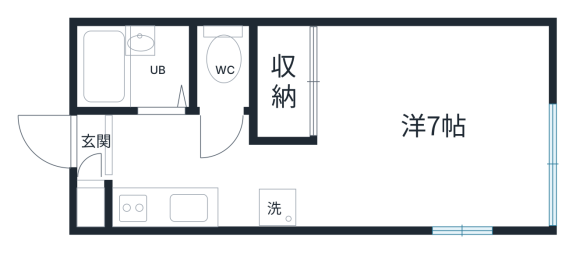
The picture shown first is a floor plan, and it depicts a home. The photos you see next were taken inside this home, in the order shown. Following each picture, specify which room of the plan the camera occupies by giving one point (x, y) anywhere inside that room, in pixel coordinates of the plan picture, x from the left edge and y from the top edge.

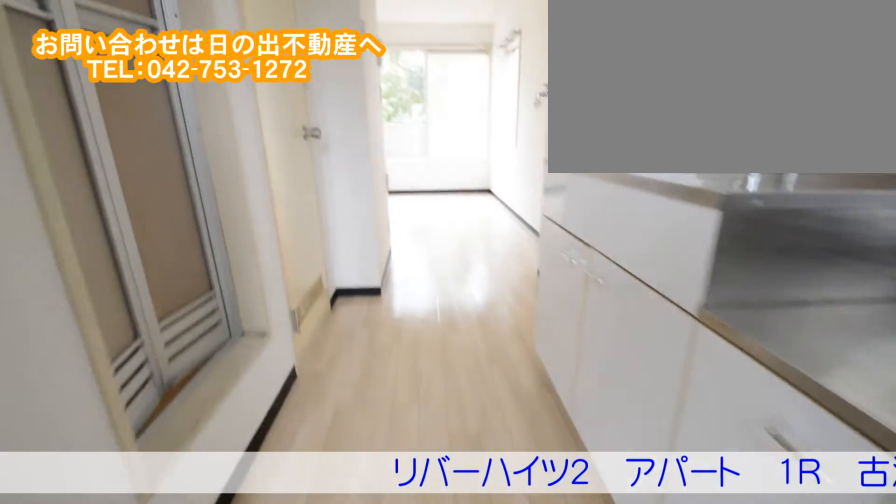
(147, 145)
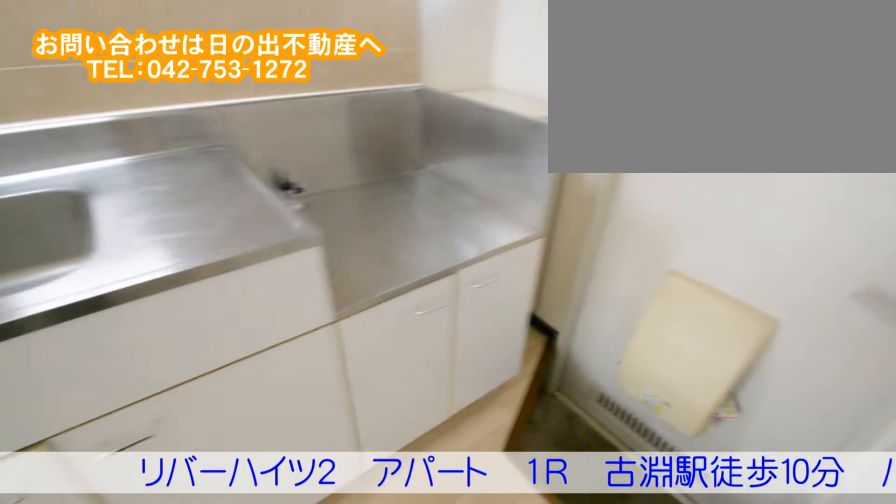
(187, 148)
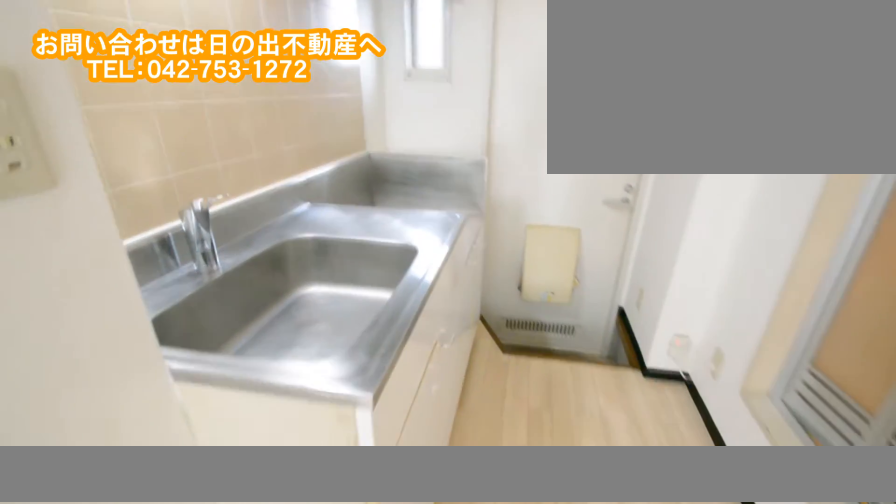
(187, 148)
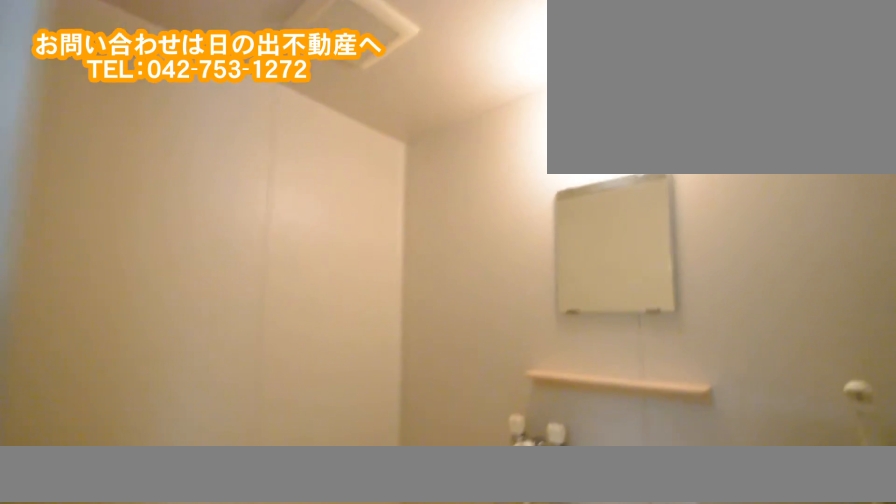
(128, 75)
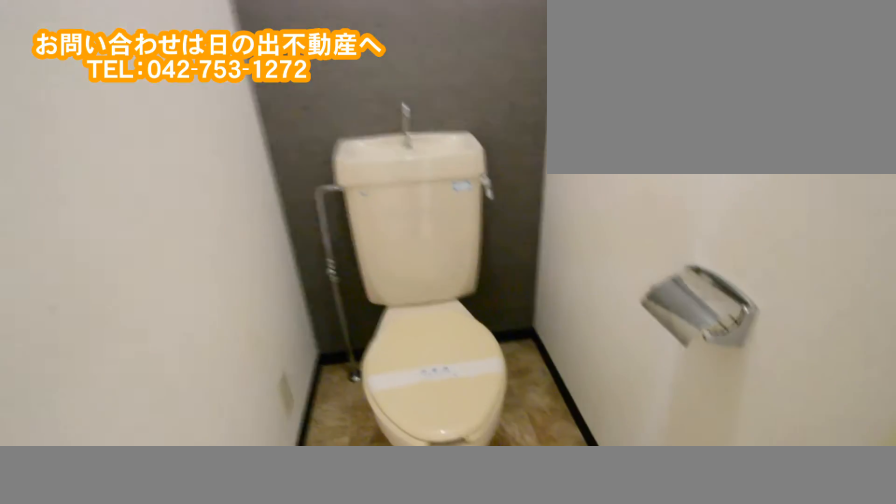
(217, 72)
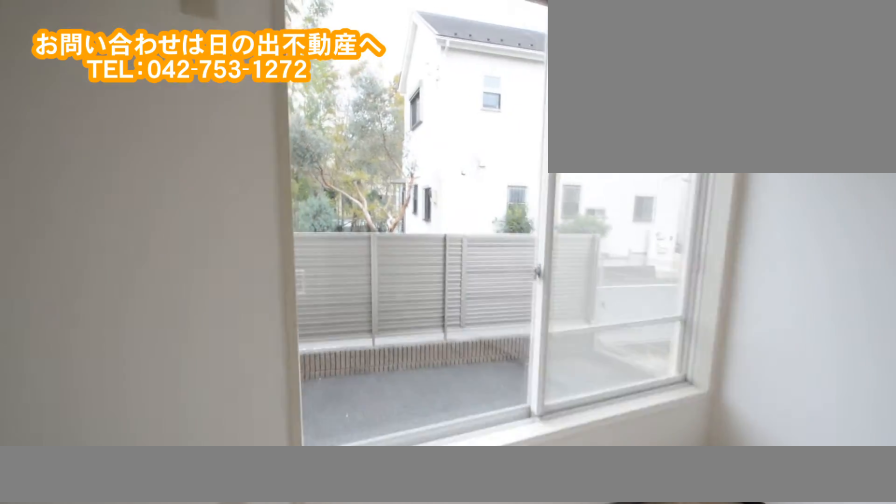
(440, 80)
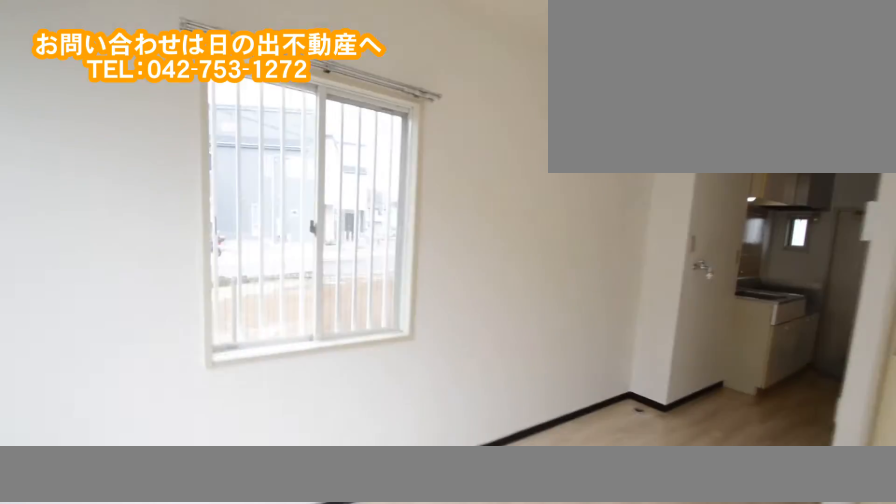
(441, 81)
